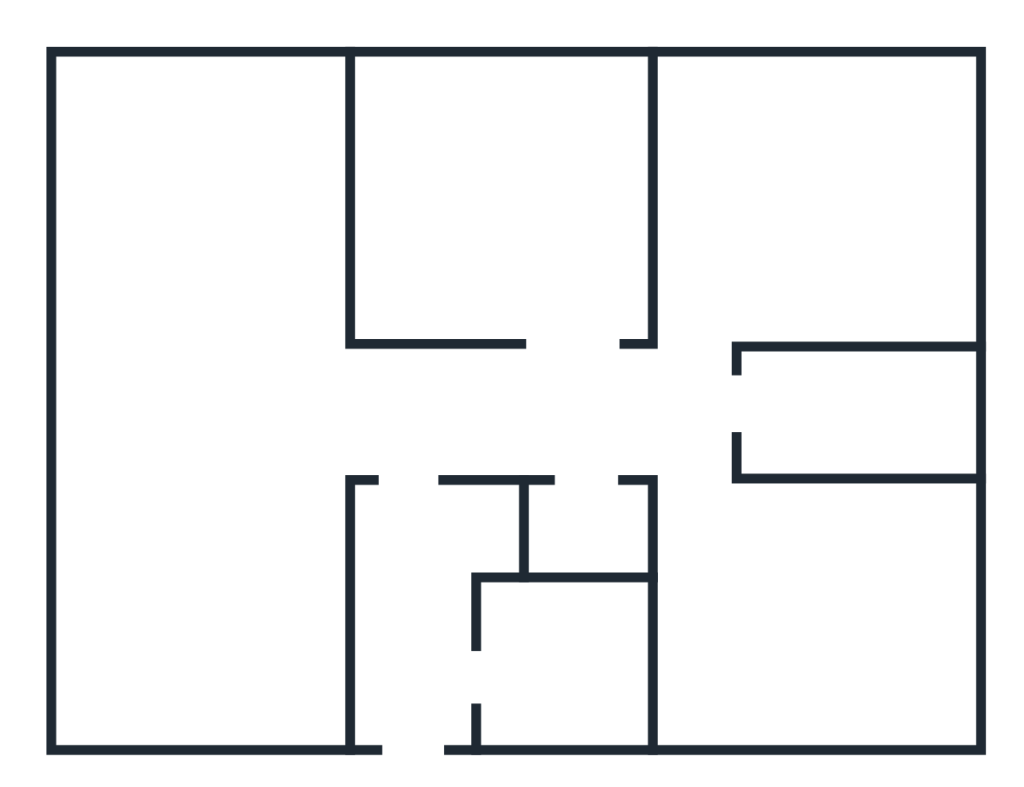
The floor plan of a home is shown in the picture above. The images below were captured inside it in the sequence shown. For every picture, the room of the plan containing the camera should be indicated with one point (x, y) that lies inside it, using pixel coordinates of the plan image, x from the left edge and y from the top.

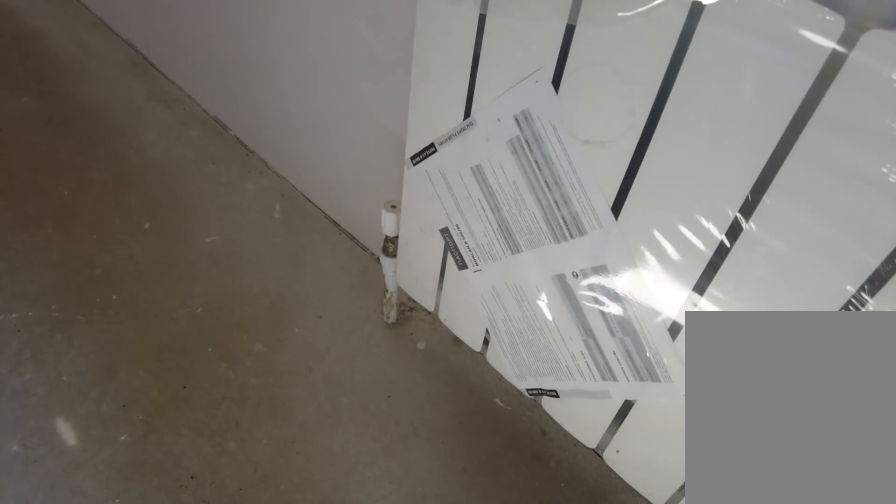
(747, 647)
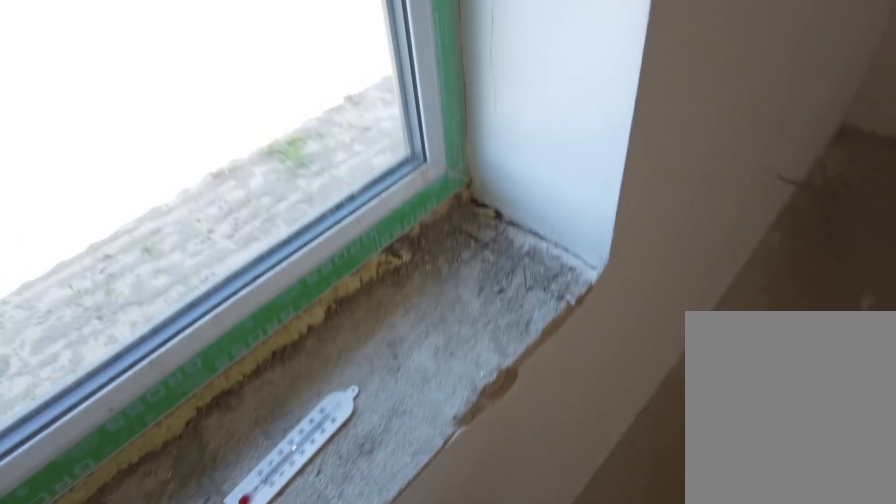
(719, 284)
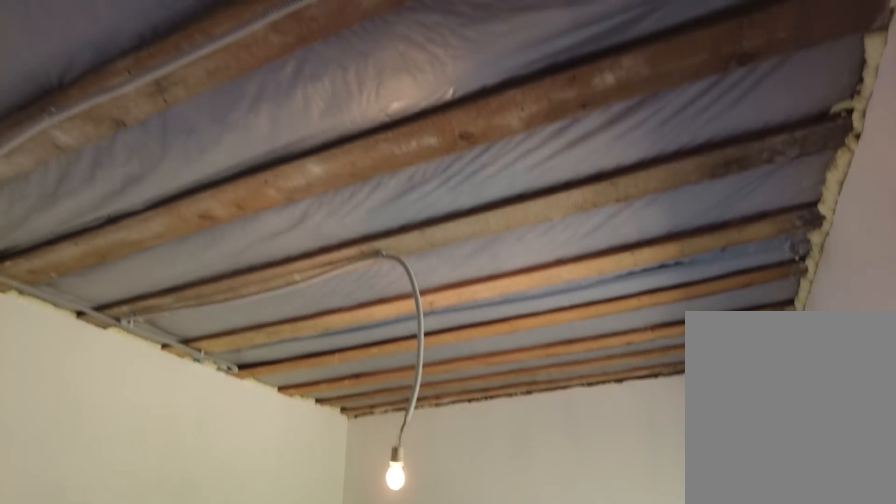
(719, 284)
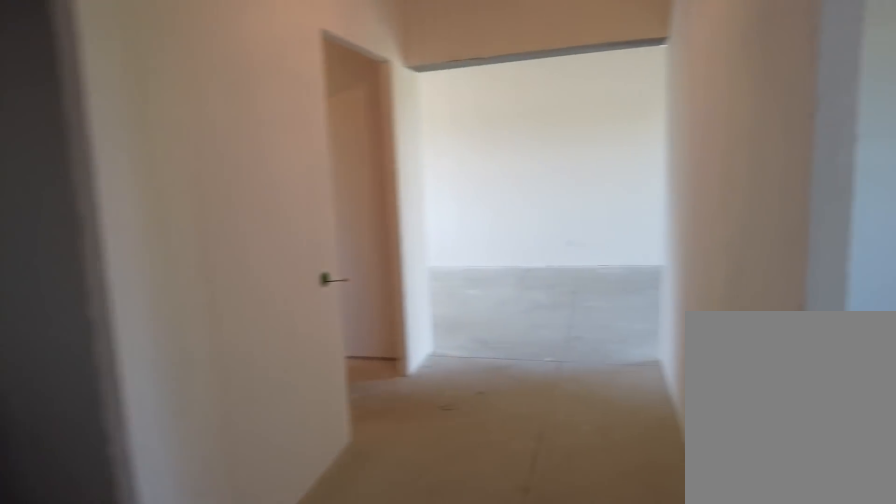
(681, 408)
